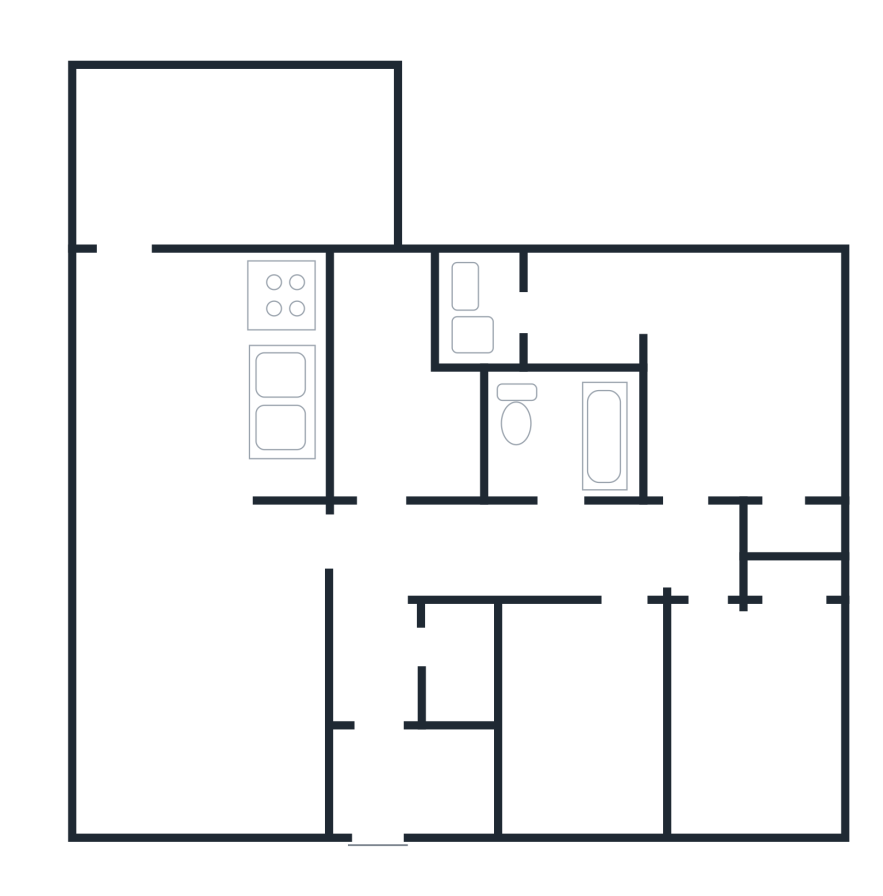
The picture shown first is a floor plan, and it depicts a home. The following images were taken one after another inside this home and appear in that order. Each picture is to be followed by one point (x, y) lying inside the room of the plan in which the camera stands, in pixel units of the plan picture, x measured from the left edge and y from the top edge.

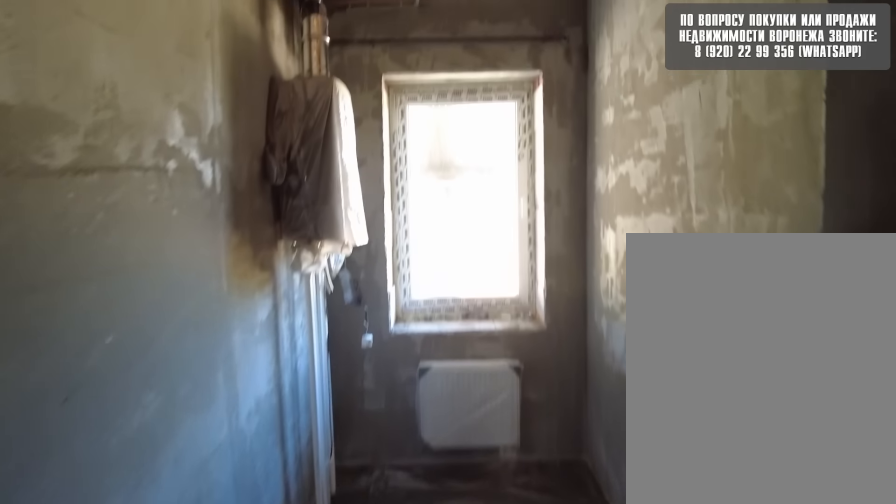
(415, 440)
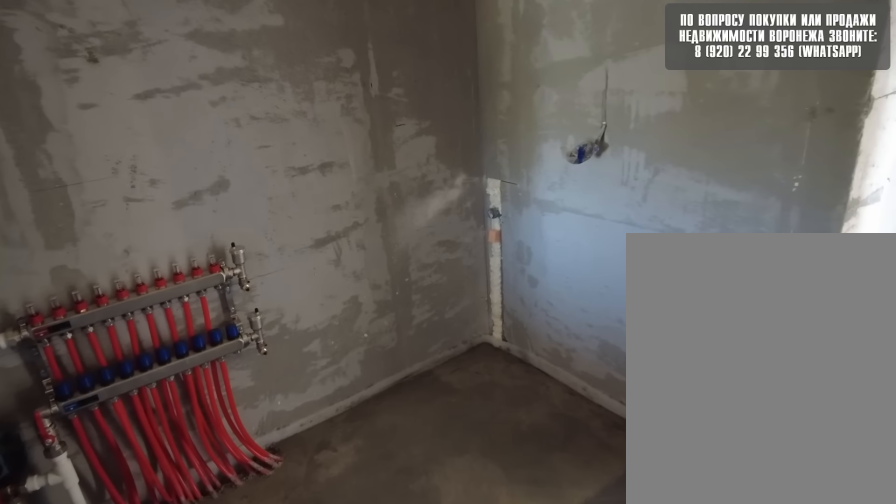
(414, 438)
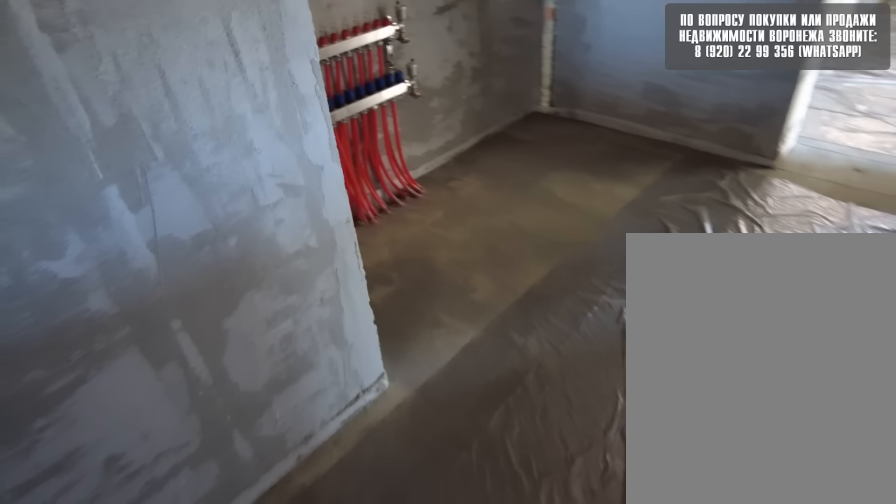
(413, 448)
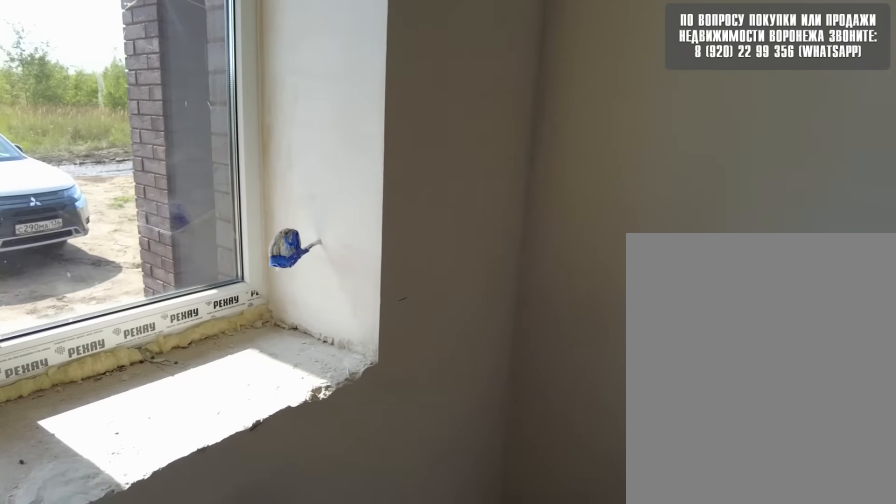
(609, 711)
